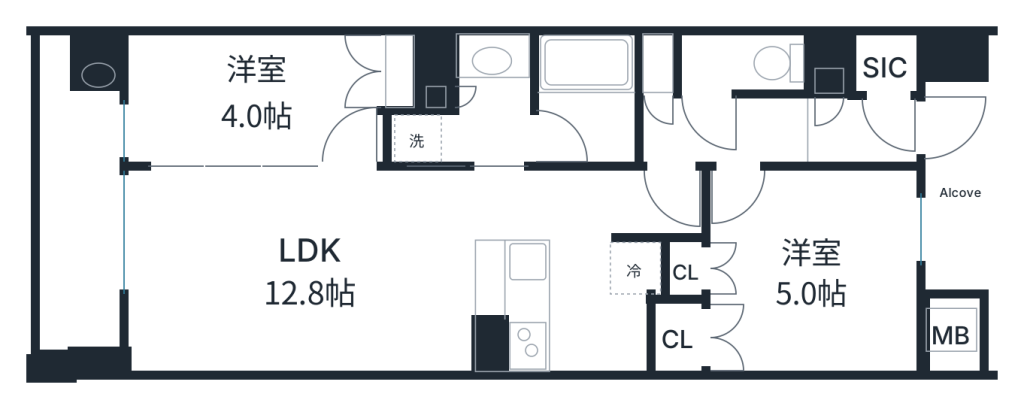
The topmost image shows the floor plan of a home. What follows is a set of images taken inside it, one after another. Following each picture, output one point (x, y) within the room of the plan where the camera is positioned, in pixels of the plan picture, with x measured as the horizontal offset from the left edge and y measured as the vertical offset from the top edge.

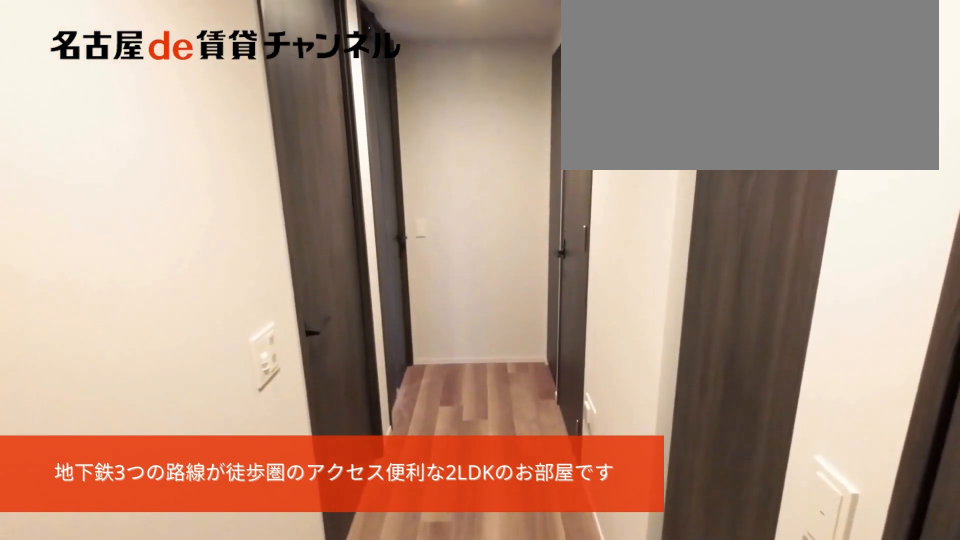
(889, 130)
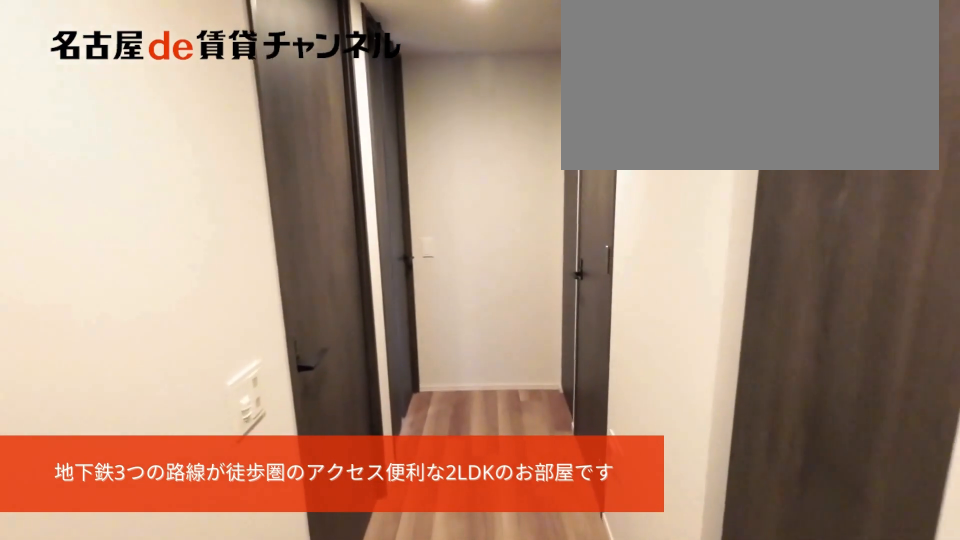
(889, 130)
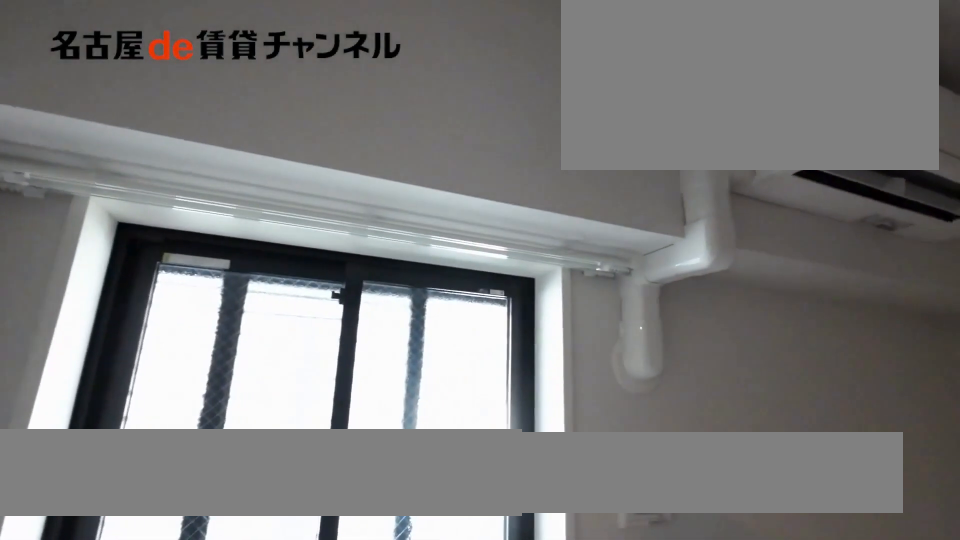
(811, 267)
